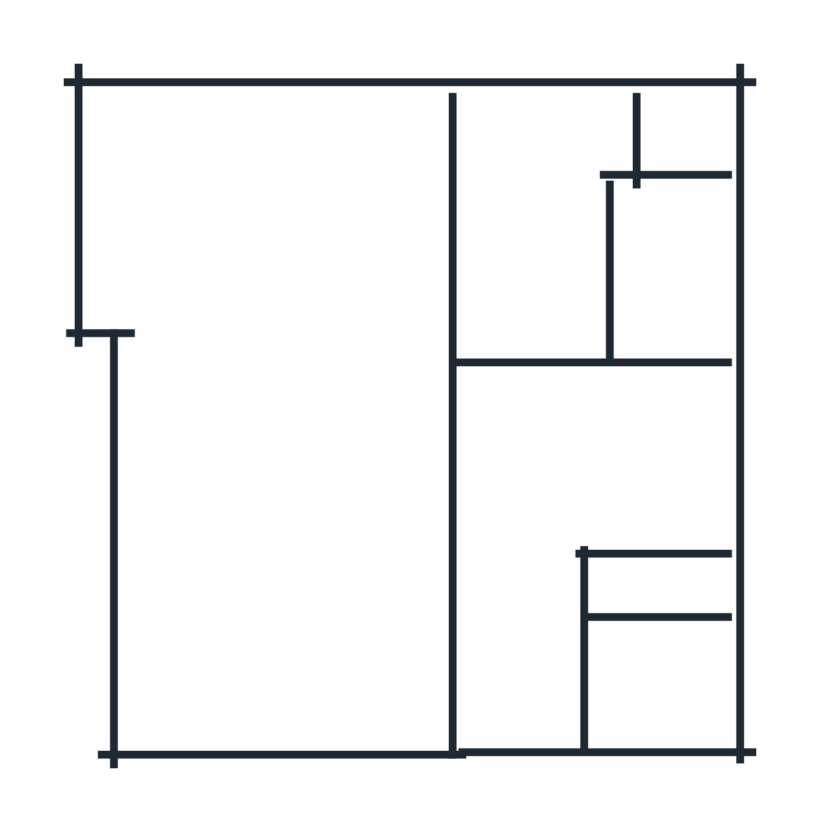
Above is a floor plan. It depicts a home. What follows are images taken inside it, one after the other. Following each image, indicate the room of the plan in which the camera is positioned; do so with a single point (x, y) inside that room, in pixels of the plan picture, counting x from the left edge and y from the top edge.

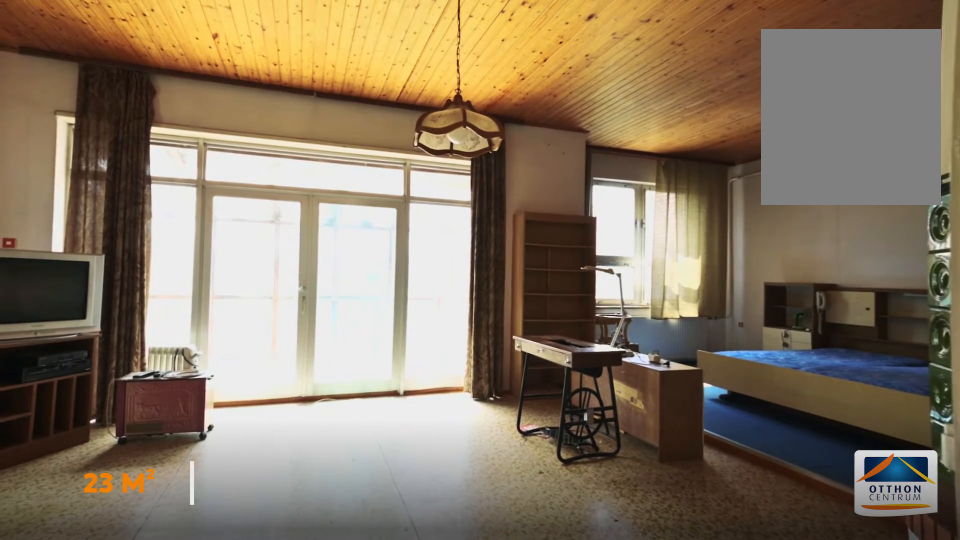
(258, 539)
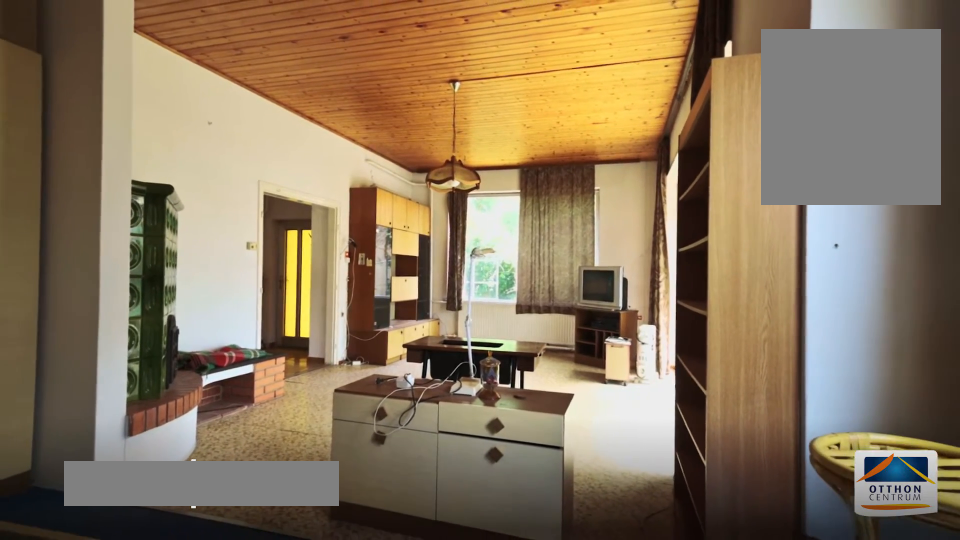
(258, 539)
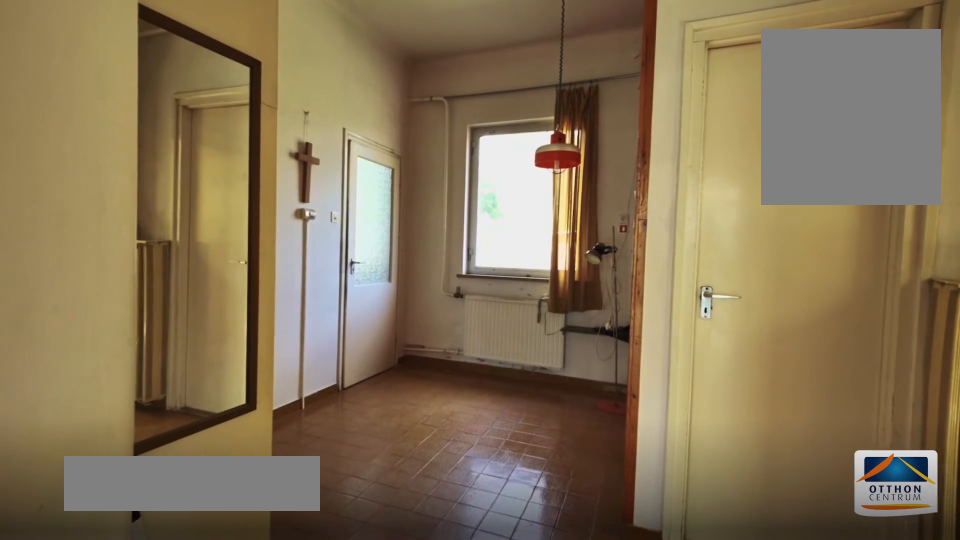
(529, 484)
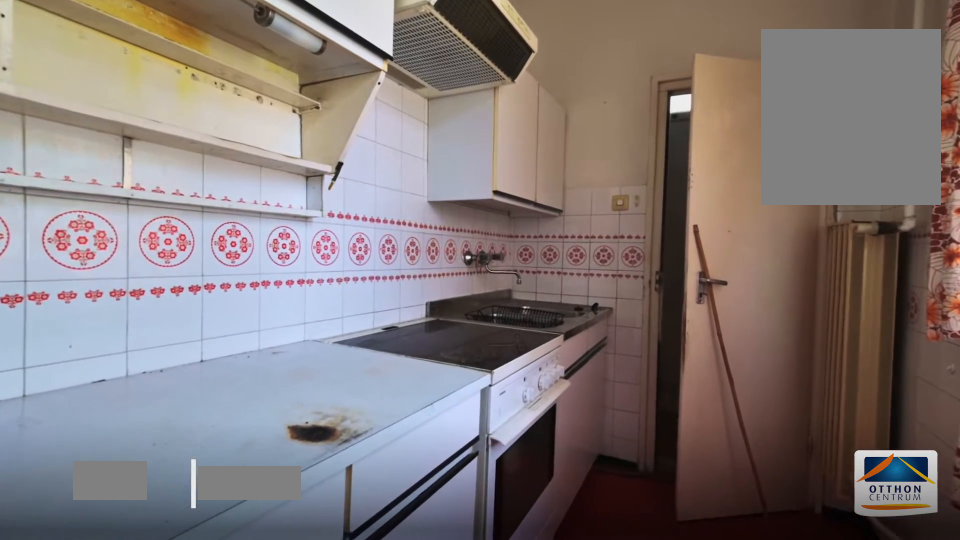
(665, 272)
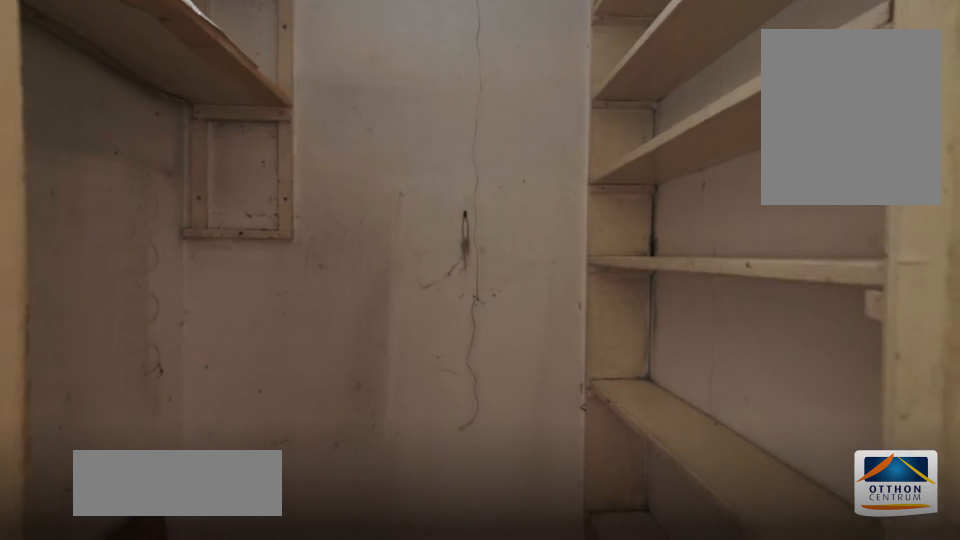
(687, 136)
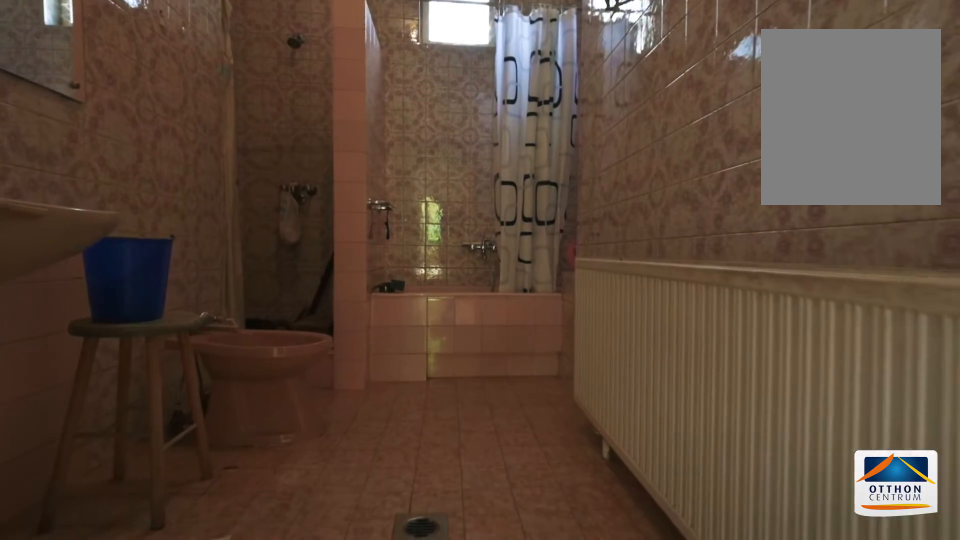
(528, 258)
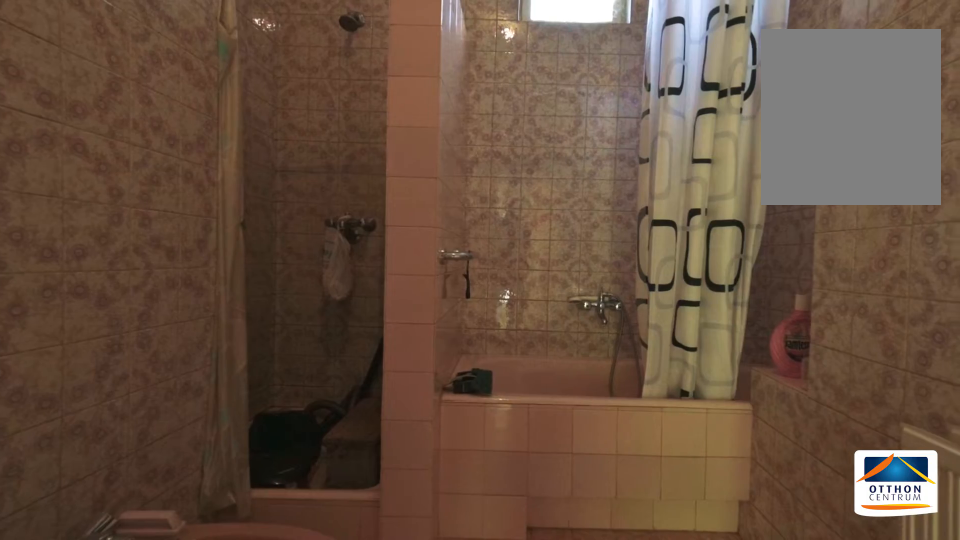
(528, 258)
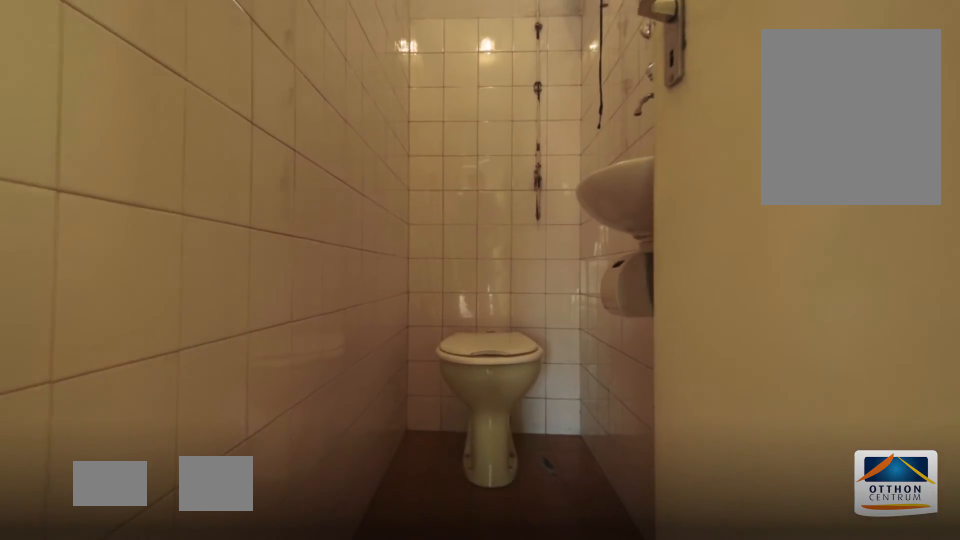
(646, 591)
